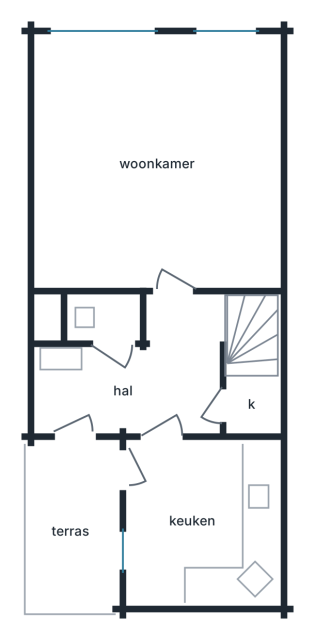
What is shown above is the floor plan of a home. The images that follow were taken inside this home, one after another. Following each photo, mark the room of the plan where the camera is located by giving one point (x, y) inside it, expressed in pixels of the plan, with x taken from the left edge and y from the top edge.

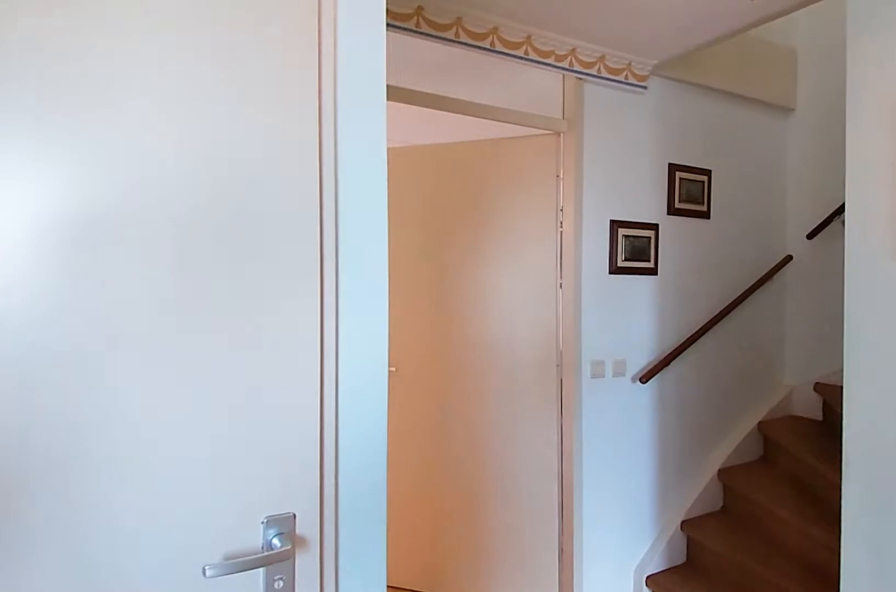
(146, 375)
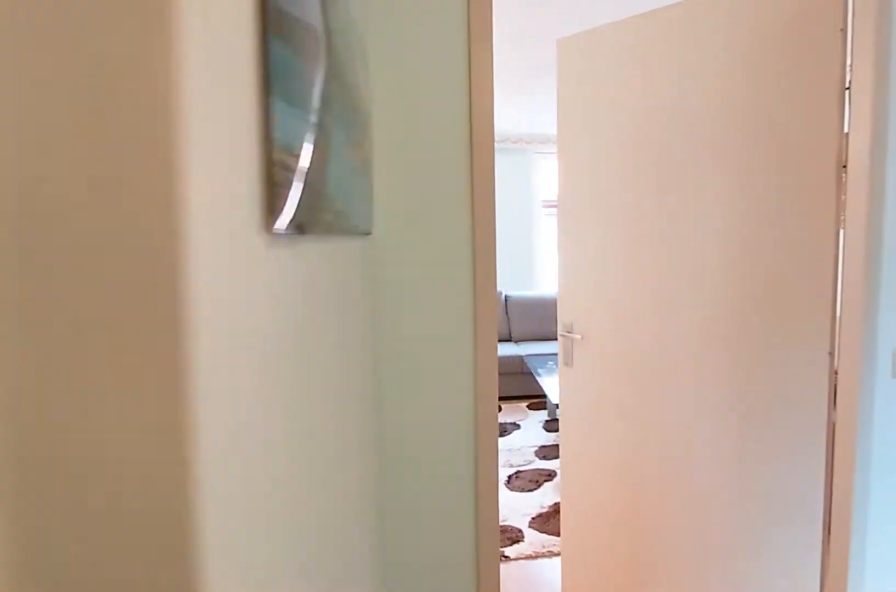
(146, 375)
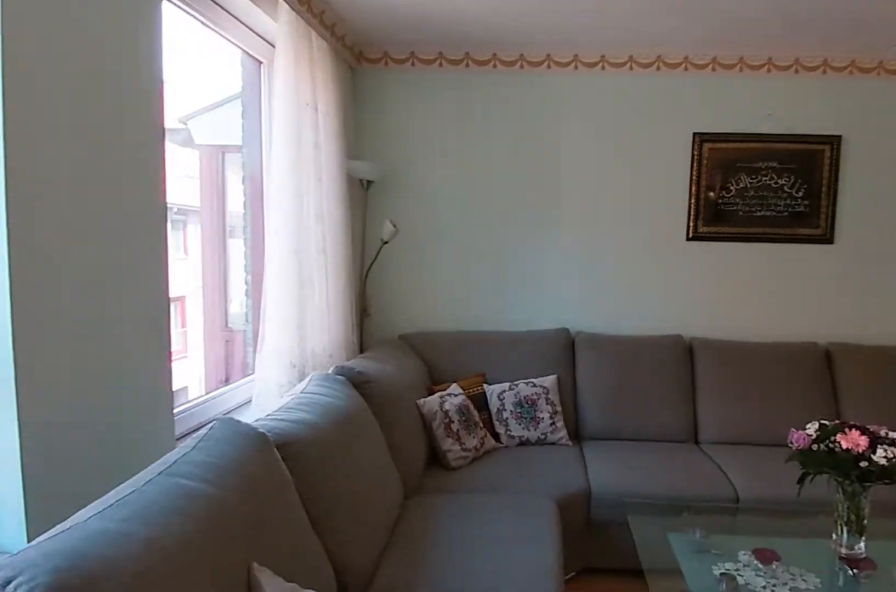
(157, 162)
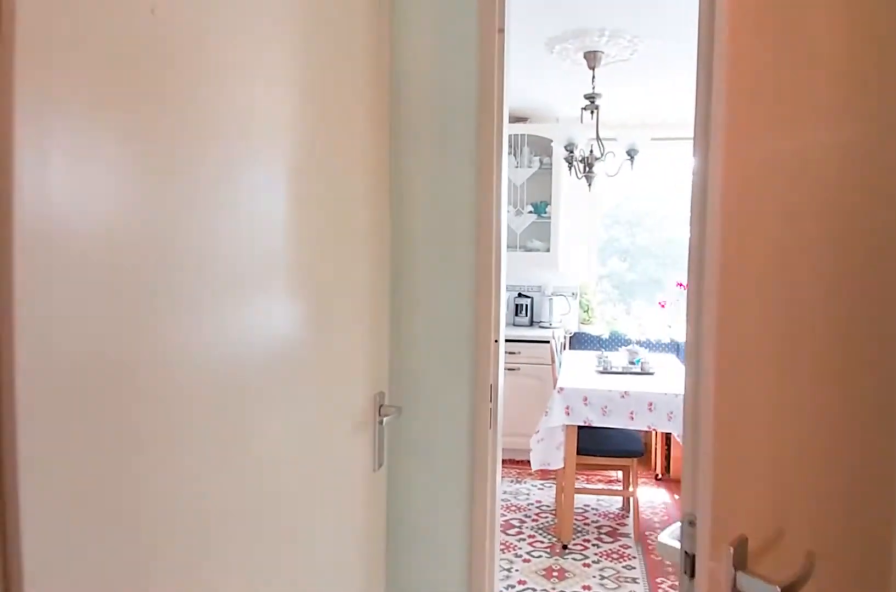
(146, 375)
